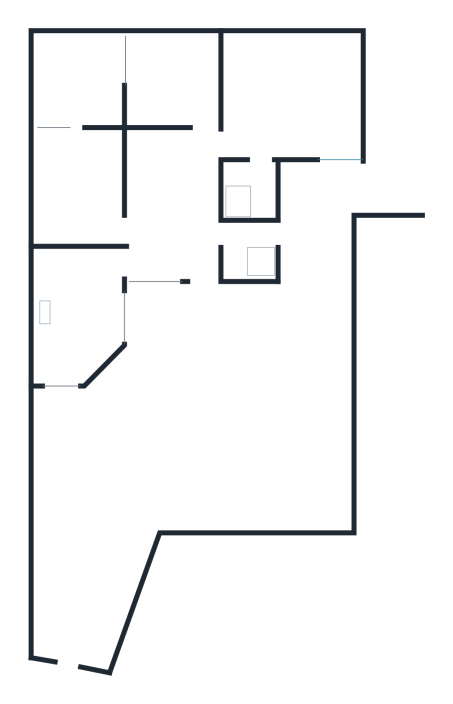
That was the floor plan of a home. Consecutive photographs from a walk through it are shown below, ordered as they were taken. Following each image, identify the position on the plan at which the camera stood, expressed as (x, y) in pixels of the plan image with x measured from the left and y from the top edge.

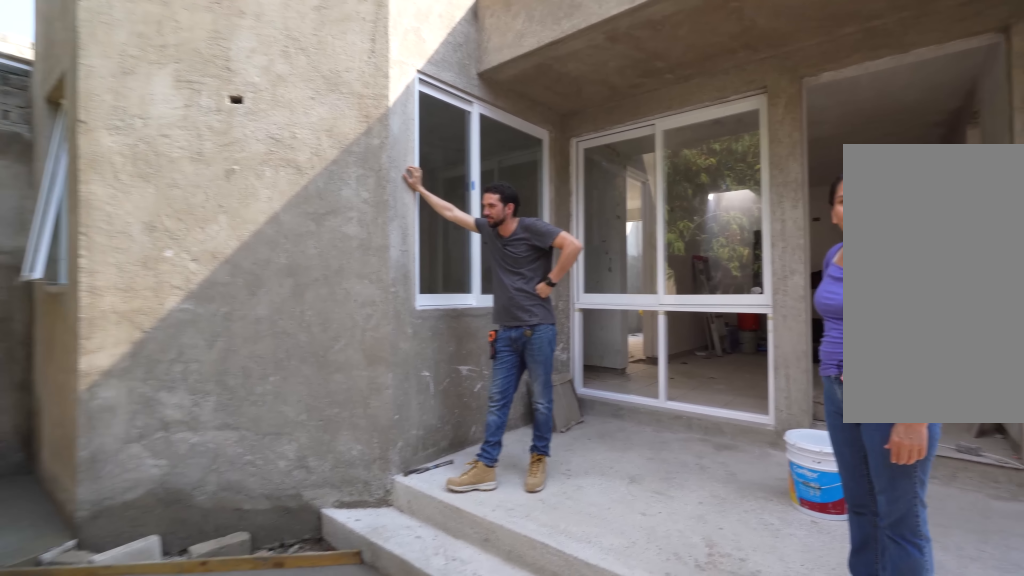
(180, 399)
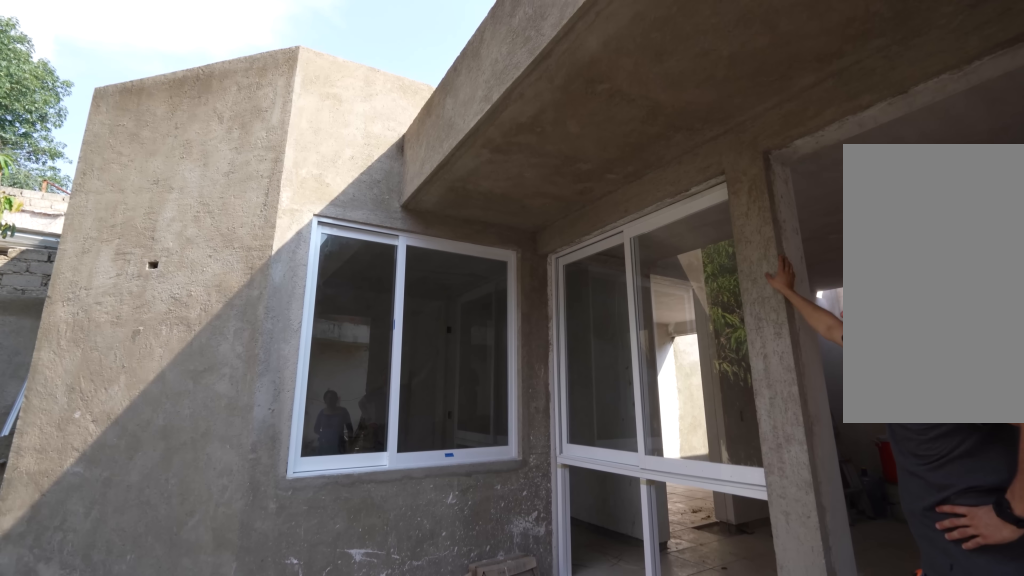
(214, 335)
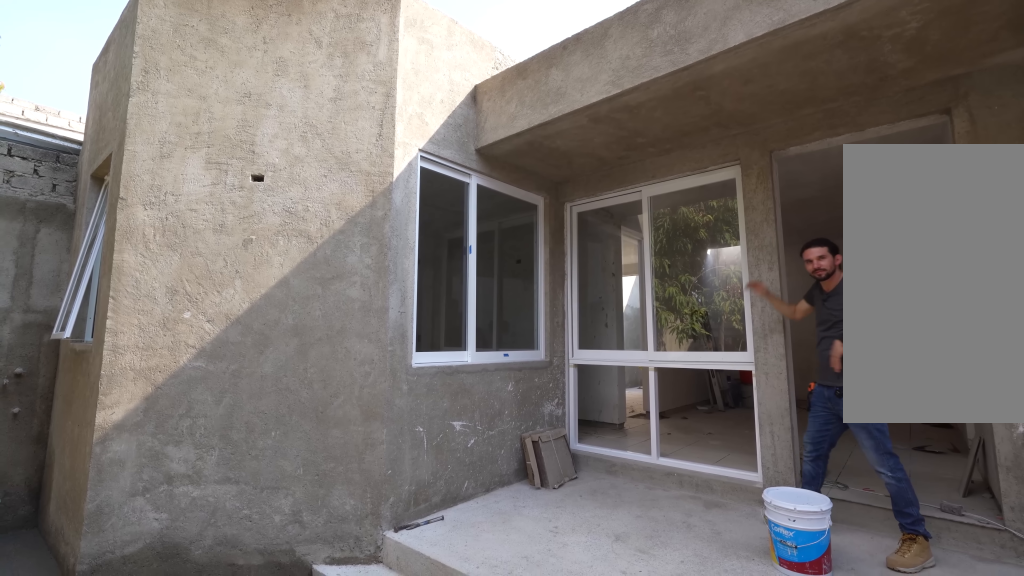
(227, 377)
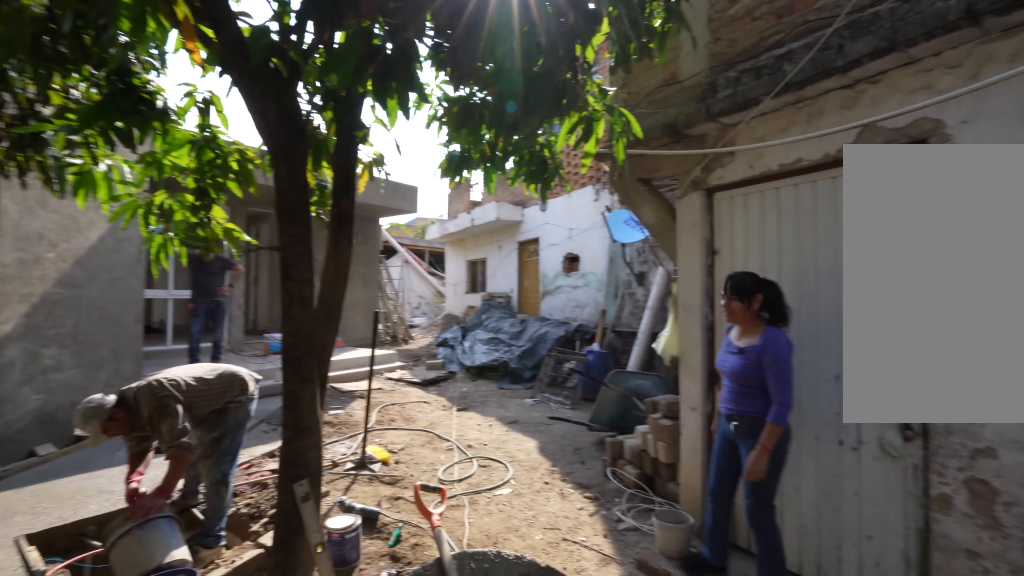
(72, 506)
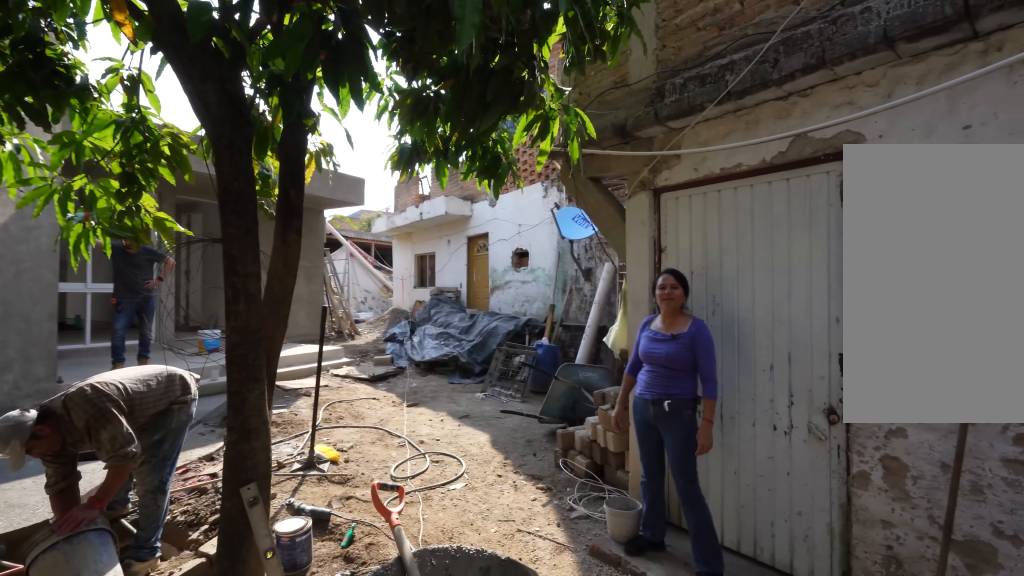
(72, 506)
